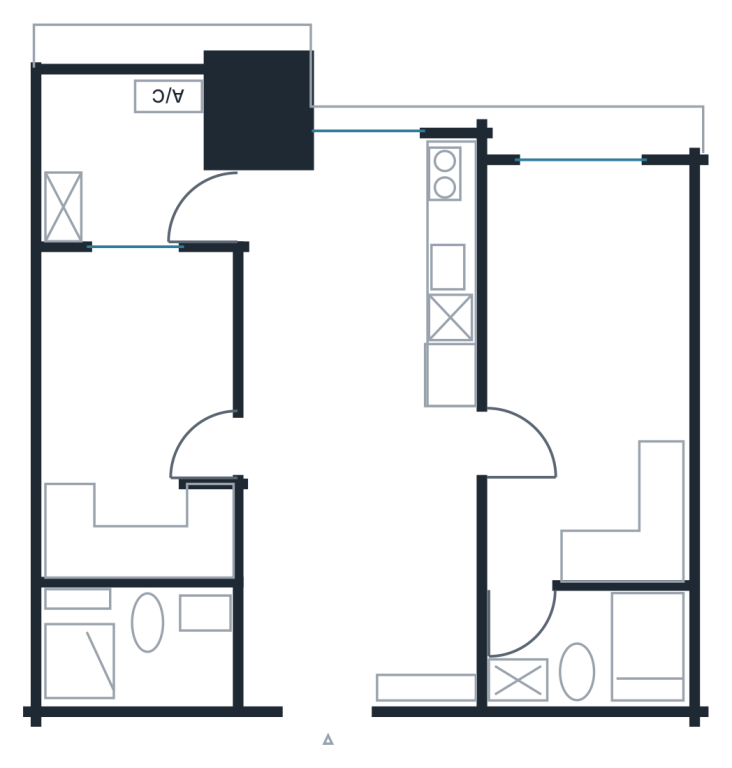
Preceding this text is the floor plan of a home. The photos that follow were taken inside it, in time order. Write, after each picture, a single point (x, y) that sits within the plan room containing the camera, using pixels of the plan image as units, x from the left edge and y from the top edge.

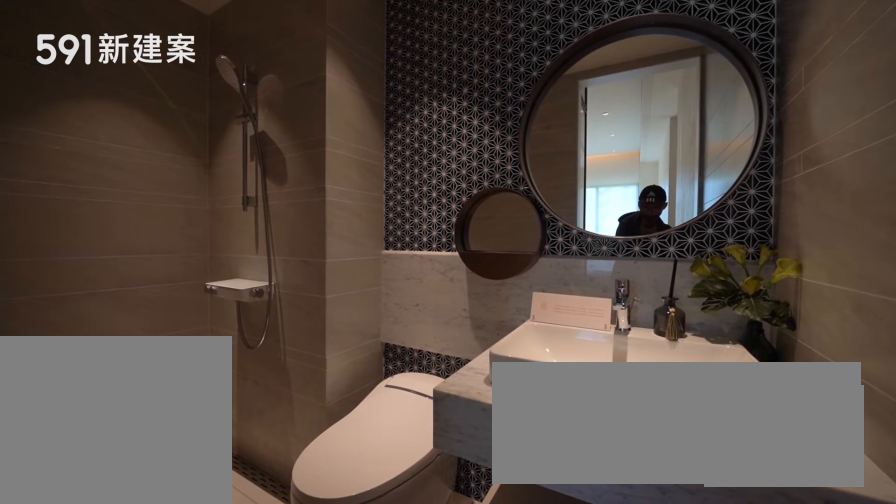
(588, 642)
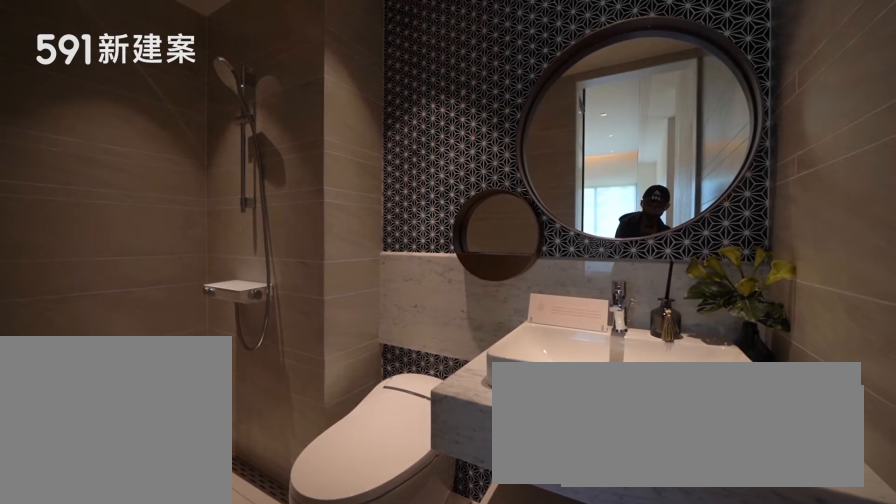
(588, 642)
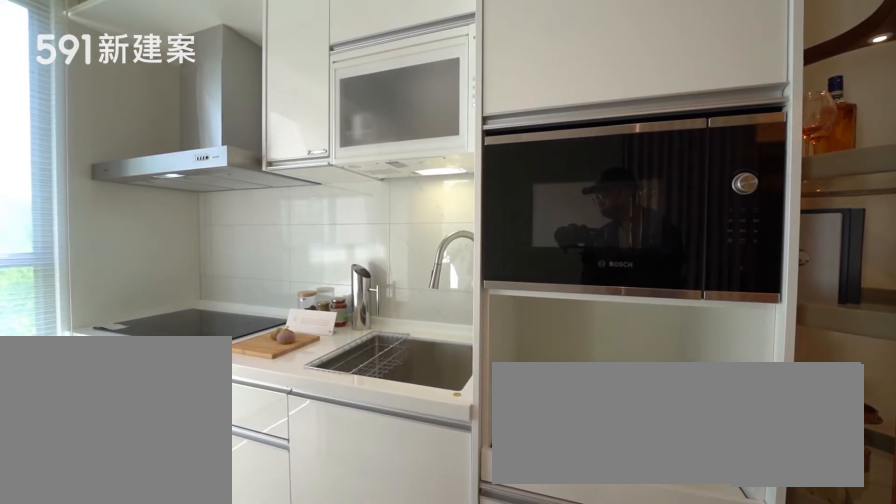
(433, 277)
